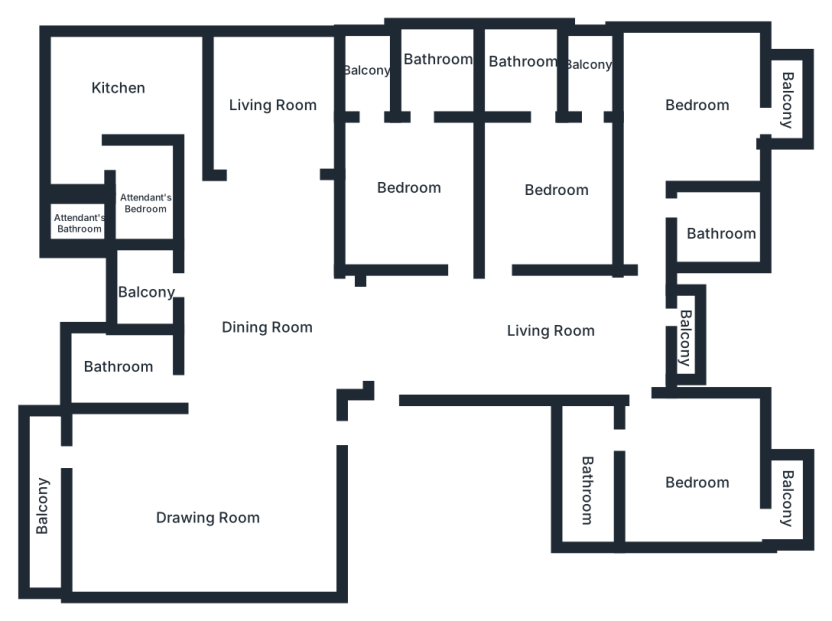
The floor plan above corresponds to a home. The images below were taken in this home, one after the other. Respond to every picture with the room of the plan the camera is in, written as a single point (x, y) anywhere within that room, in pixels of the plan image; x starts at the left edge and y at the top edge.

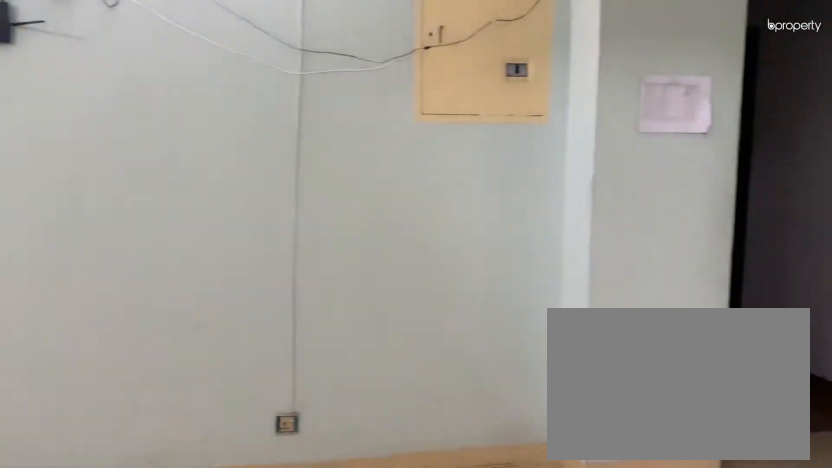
(510, 329)
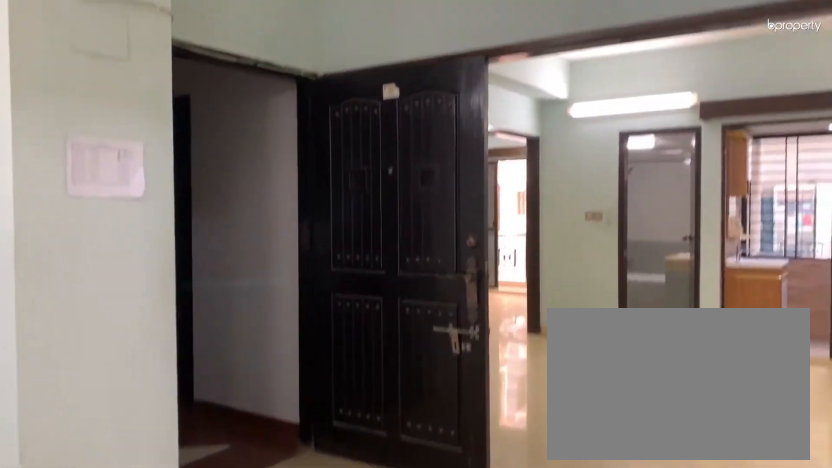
(510, 329)
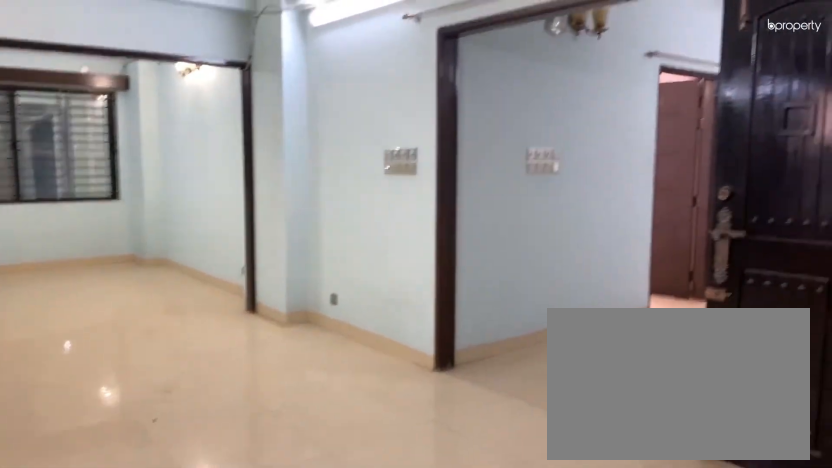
(255, 308)
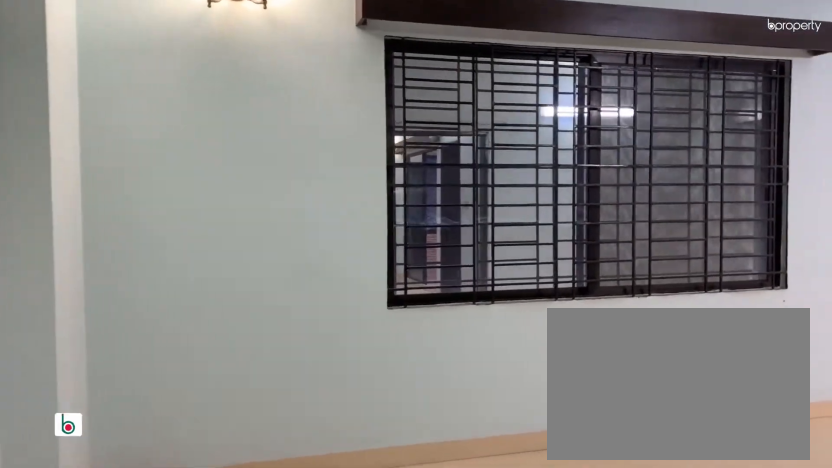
(208, 496)
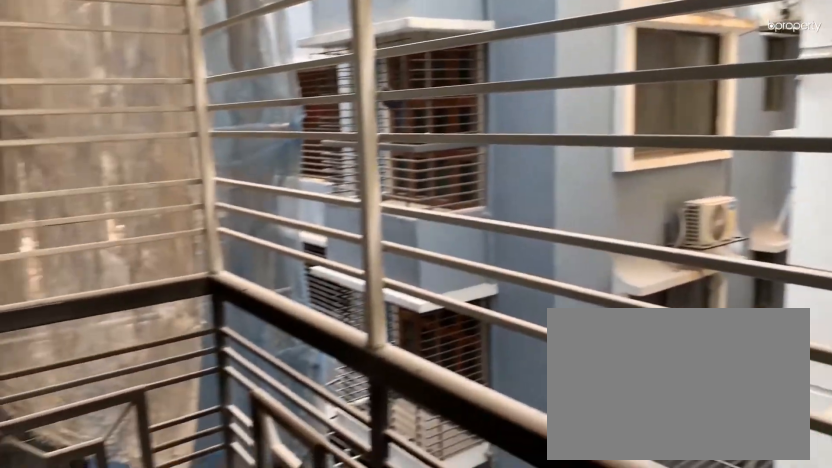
(40, 508)
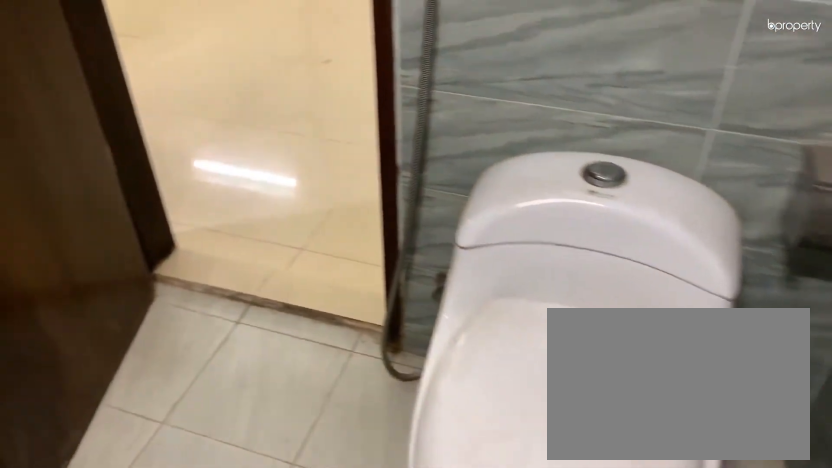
(130, 370)
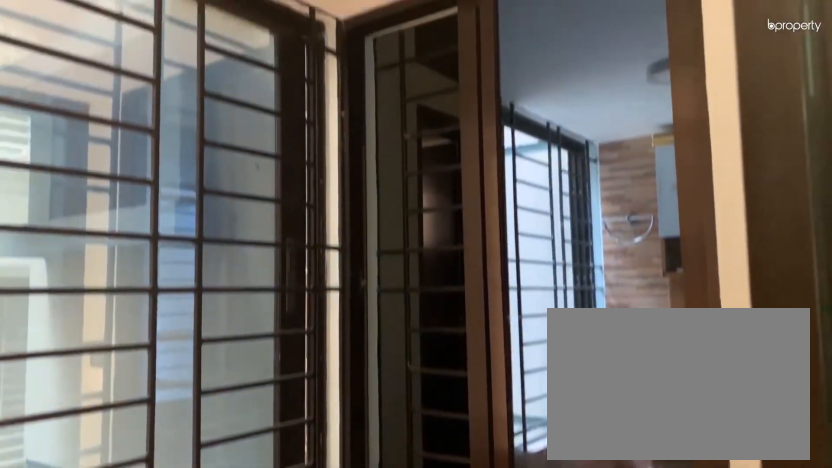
(141, 290)
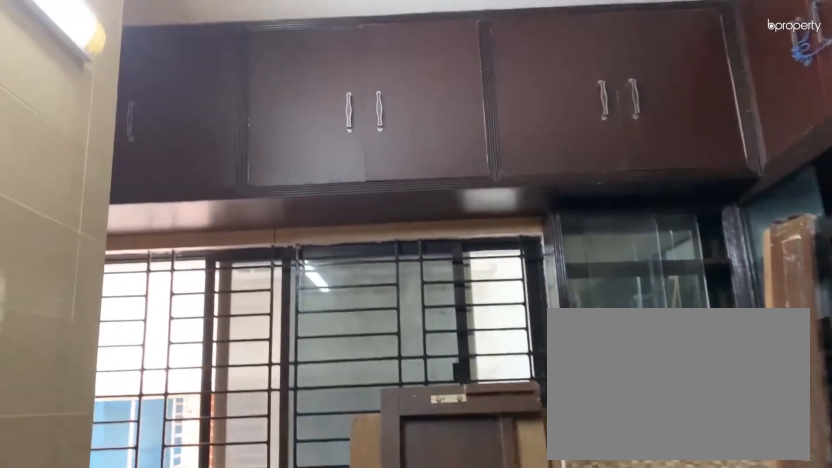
(114, 81)
